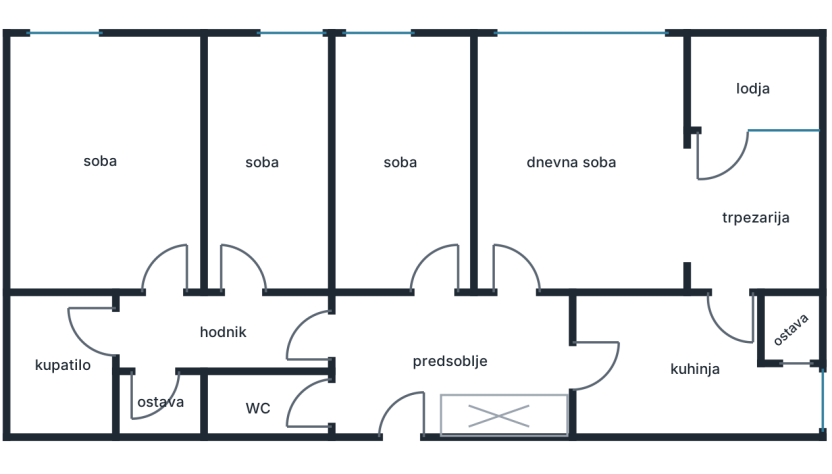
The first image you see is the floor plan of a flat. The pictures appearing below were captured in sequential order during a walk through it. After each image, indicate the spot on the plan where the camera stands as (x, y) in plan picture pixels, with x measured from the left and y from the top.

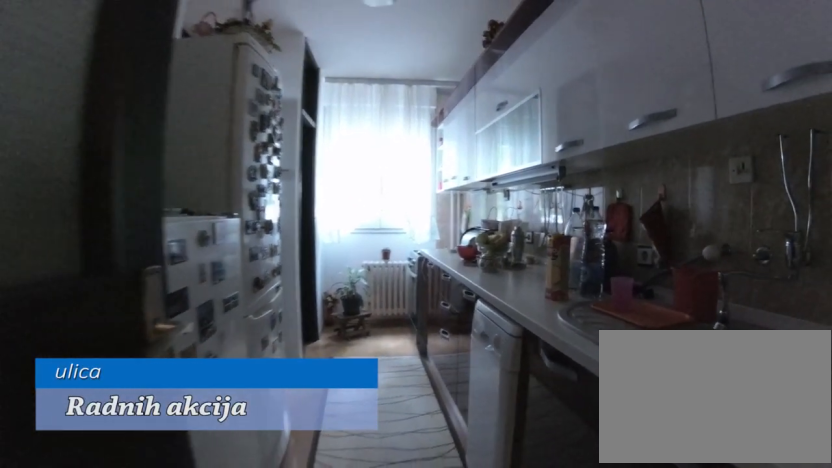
(575, 383)
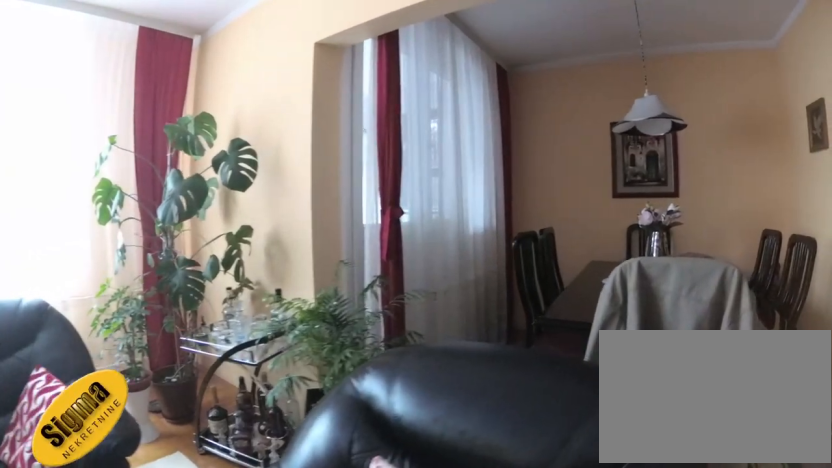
(532, 163)
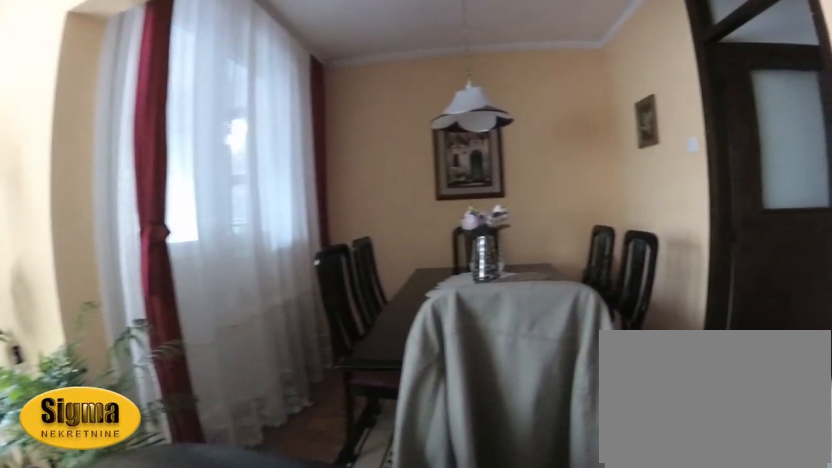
(546, 162)
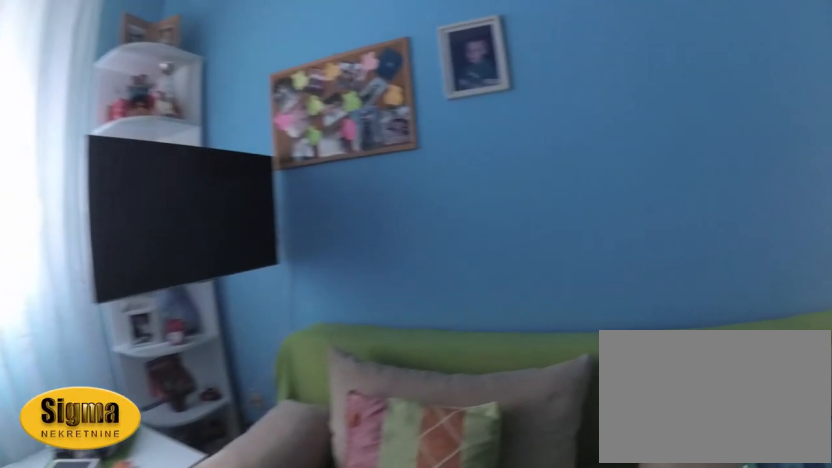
(419, 168)
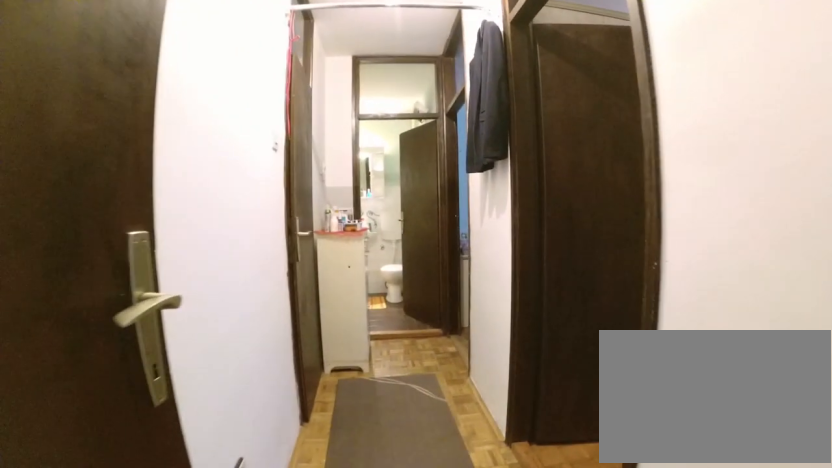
(381, 338)
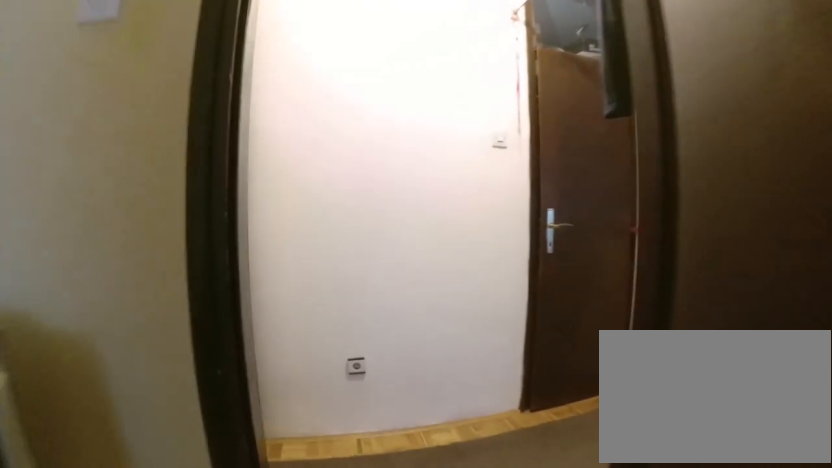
(259, 220)
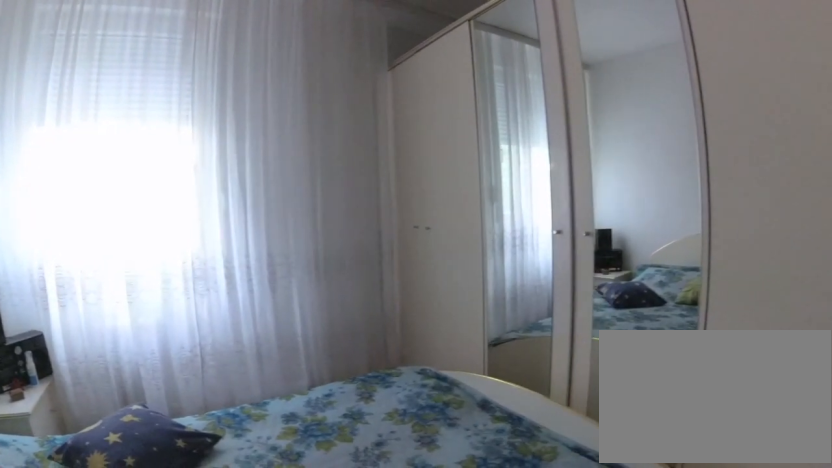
(63, 194)
